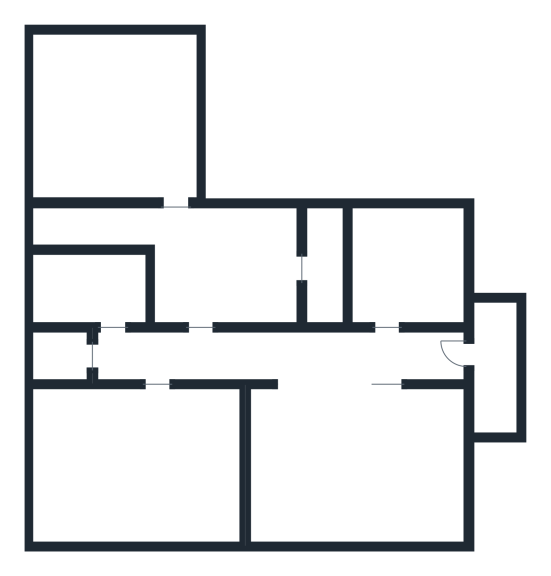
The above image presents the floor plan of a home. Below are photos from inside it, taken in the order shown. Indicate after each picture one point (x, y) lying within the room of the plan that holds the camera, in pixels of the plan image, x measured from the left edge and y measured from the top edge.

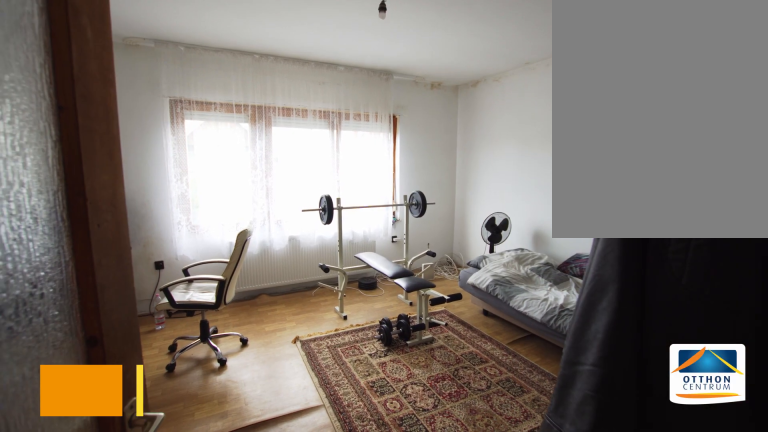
(131, 468)
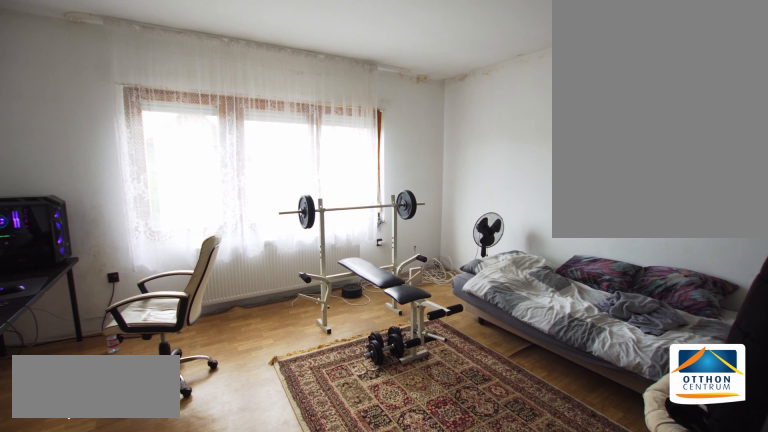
(132, 468)
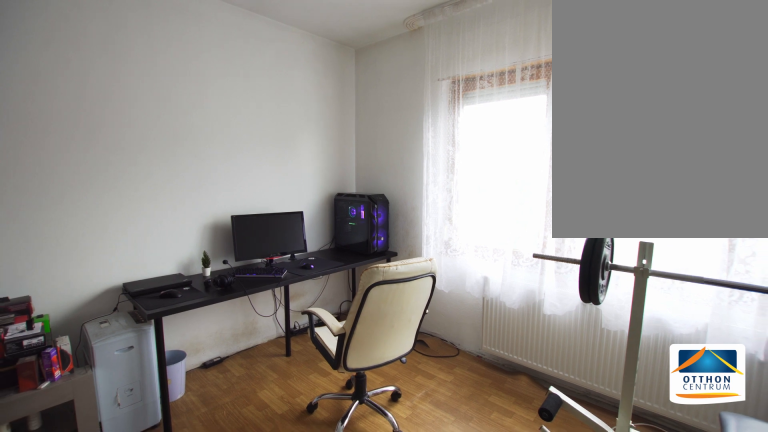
(132, 468)
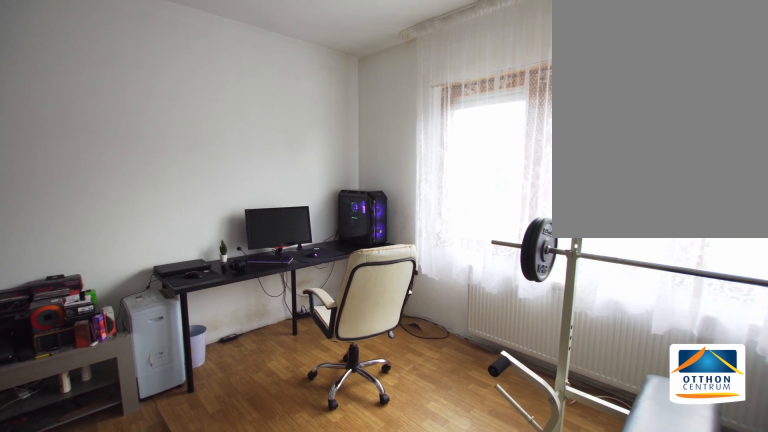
(132, 468)
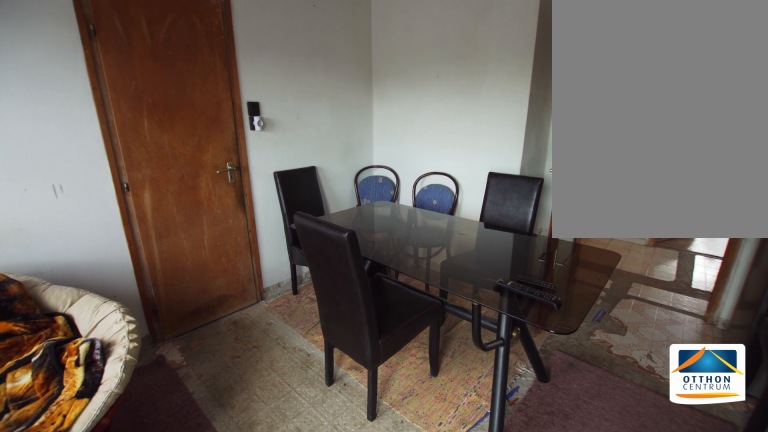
(237, 267)
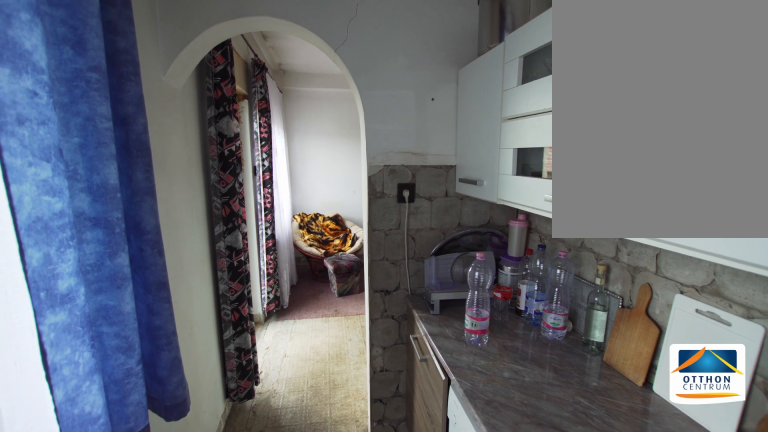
(93, 227)
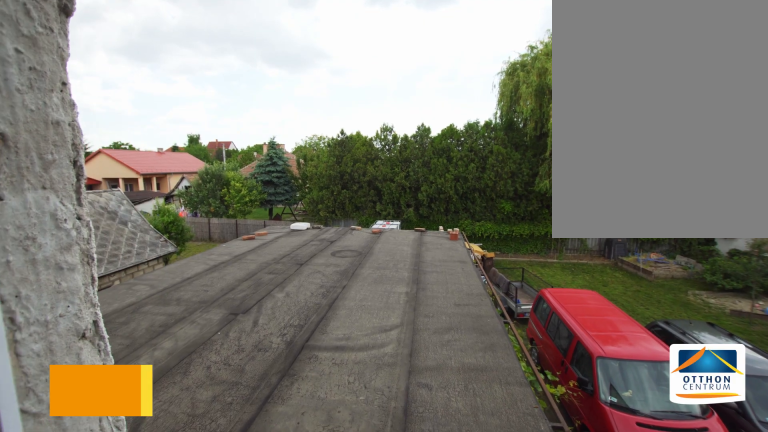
(115, 94)
